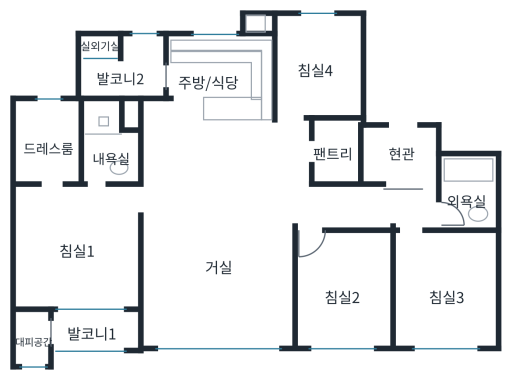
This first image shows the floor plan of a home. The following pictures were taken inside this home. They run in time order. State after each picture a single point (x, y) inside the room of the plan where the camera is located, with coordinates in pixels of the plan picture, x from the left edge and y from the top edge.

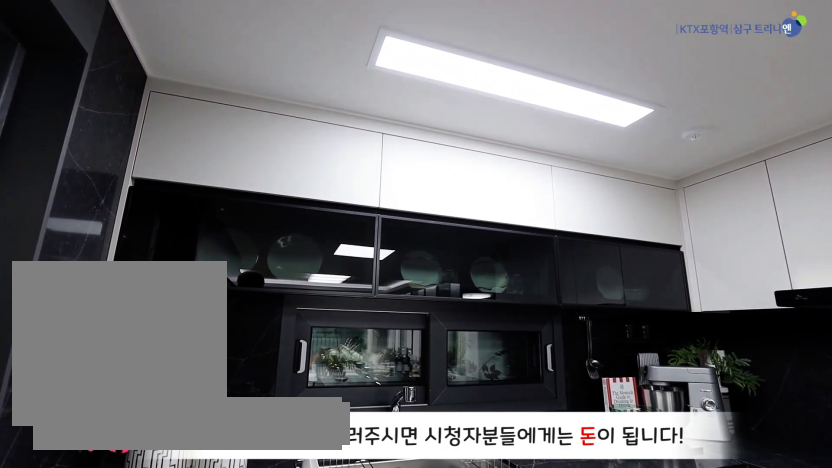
(207, 112)
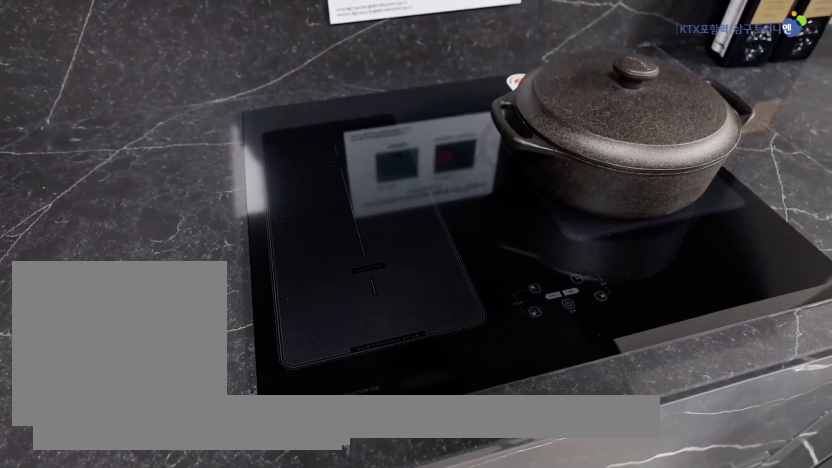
(207, 112)
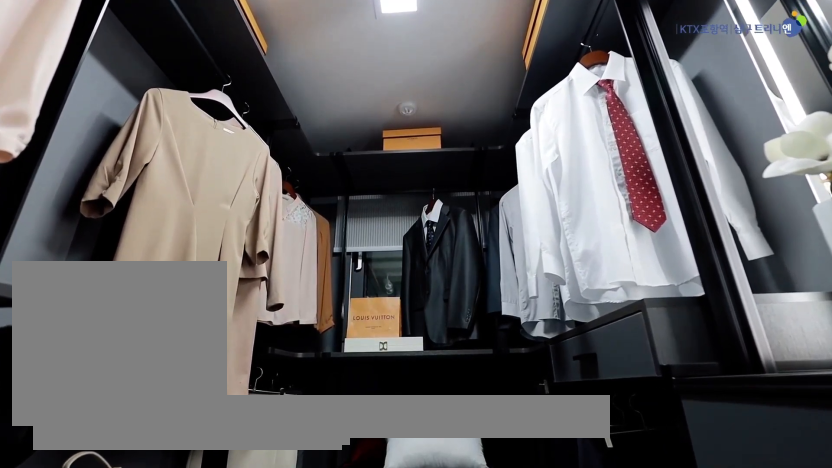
(71, 209)
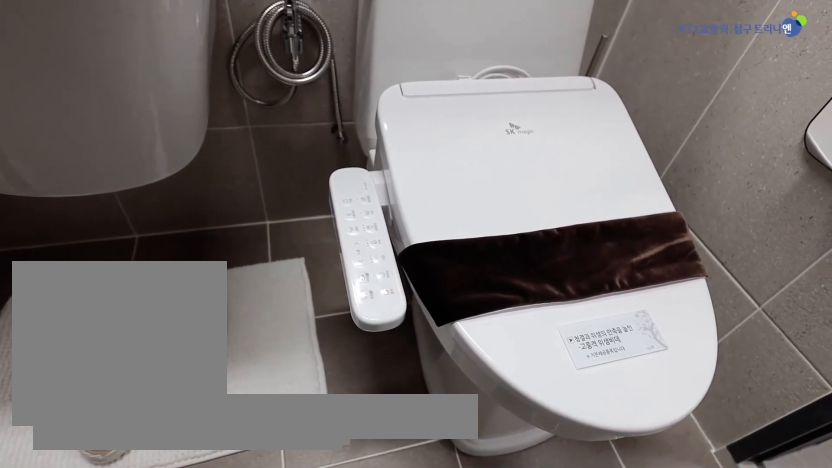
(109, 143)
